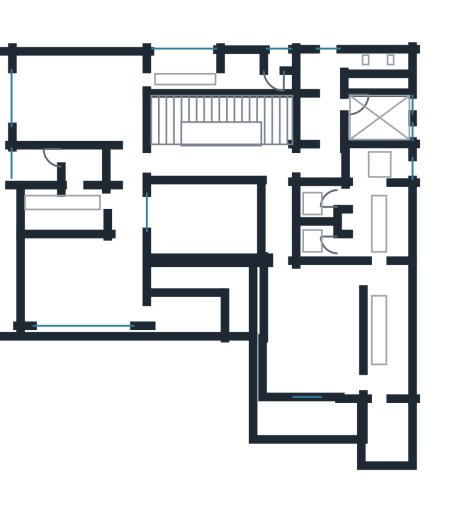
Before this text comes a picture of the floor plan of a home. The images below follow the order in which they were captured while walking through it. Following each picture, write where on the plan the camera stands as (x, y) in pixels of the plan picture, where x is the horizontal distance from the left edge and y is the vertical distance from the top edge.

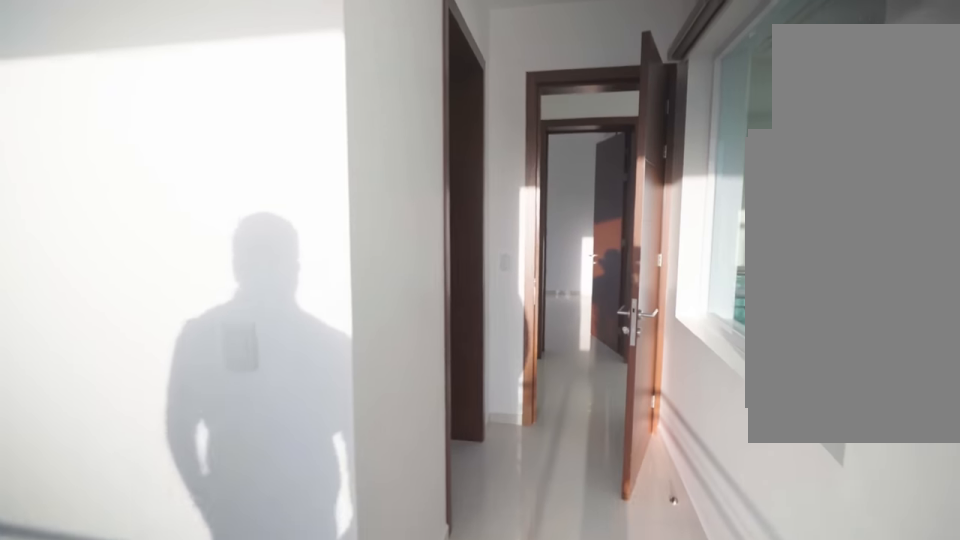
(130, 222)
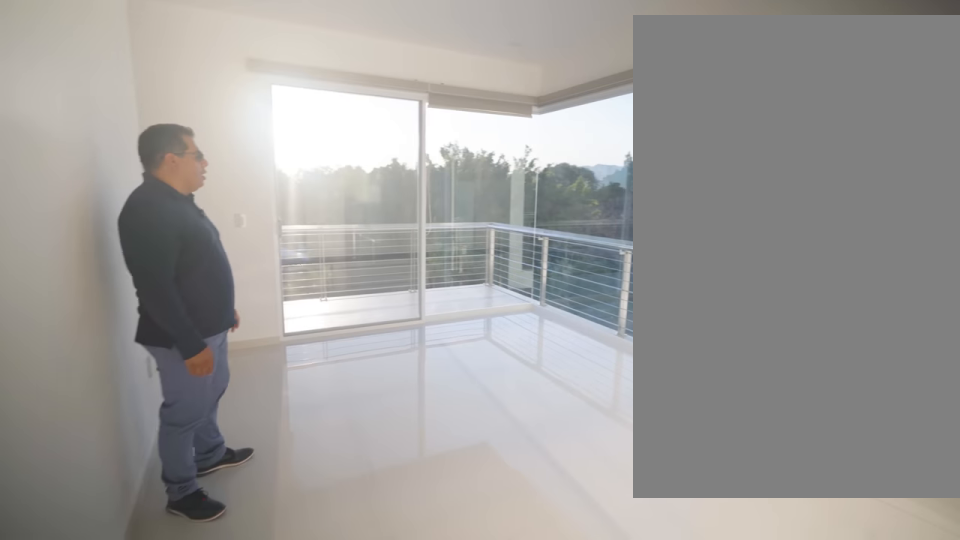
(338, 286)
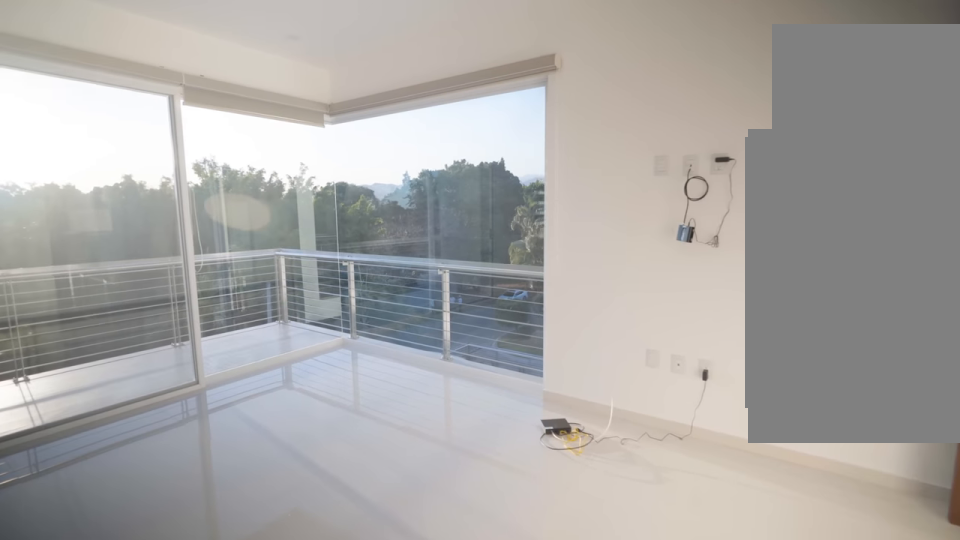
(316, 317)
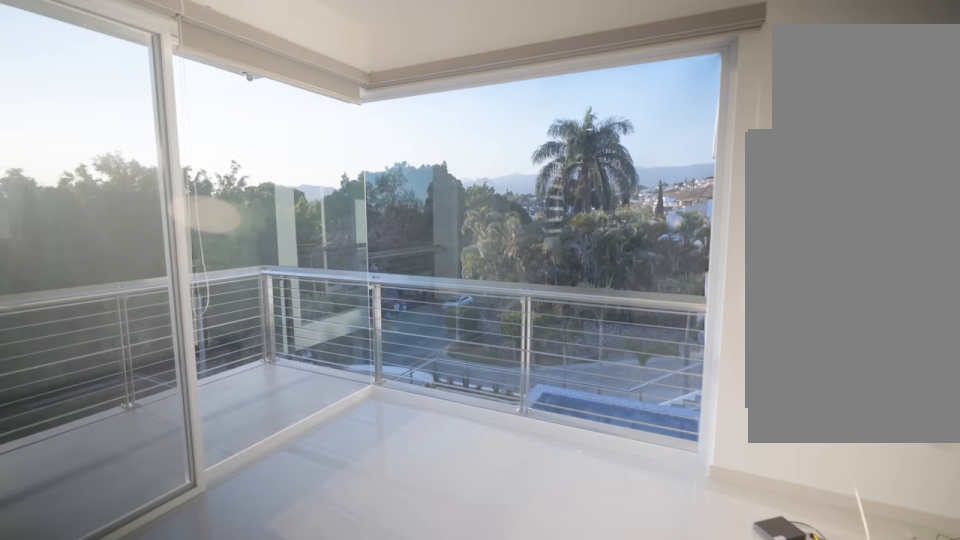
(296, 356)
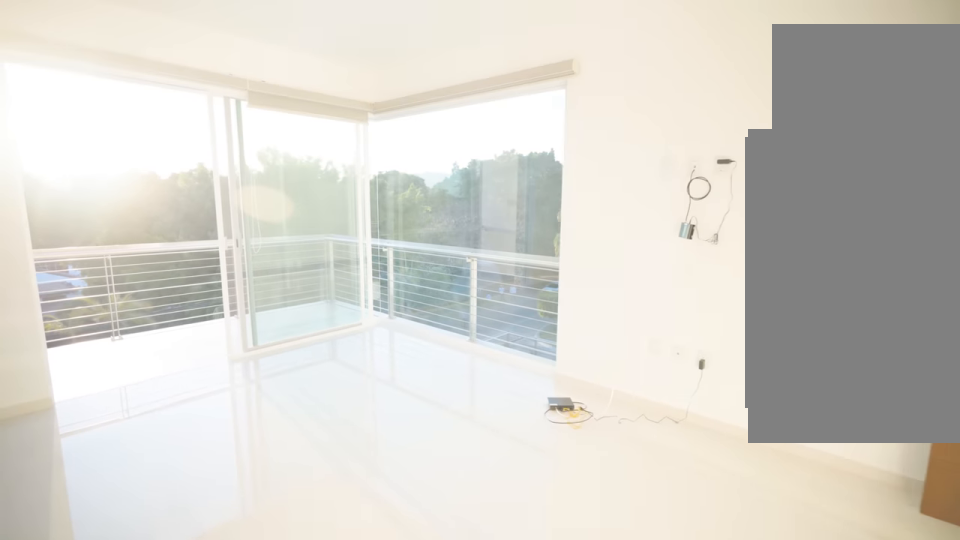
(344, 281)
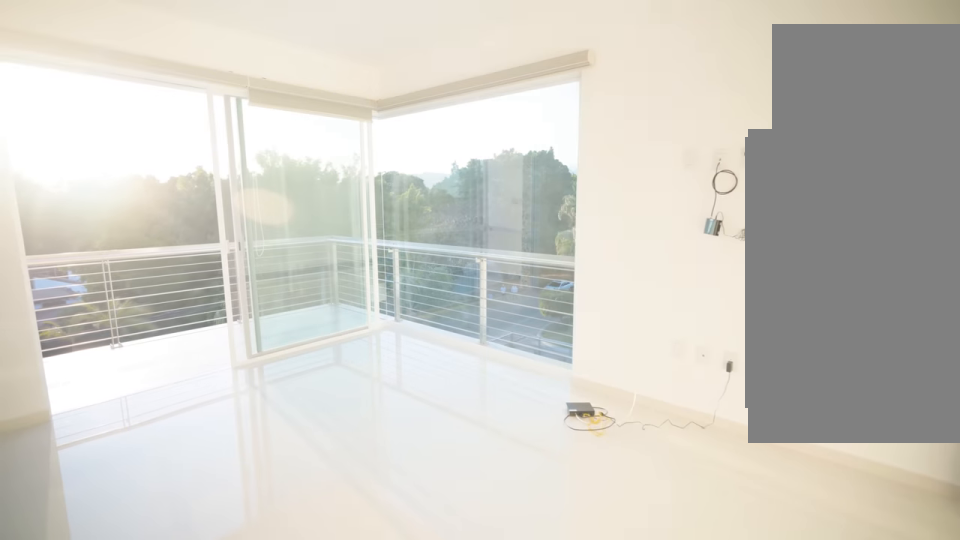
(341, 282)
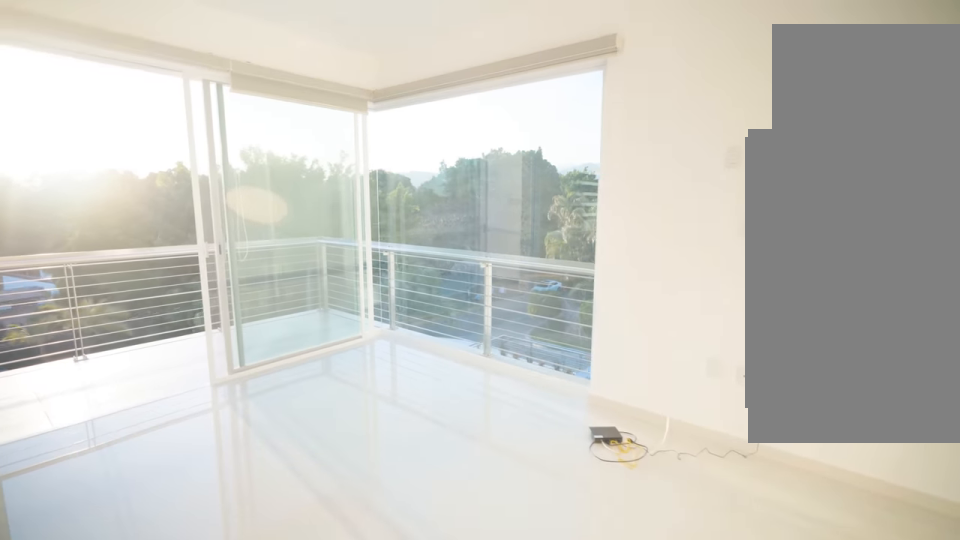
(332, 299)
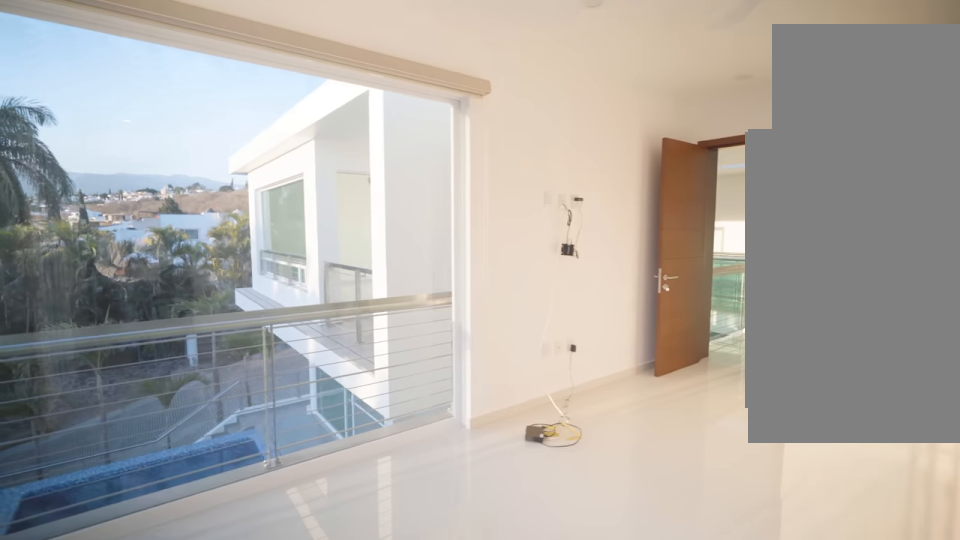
(327, 415)
